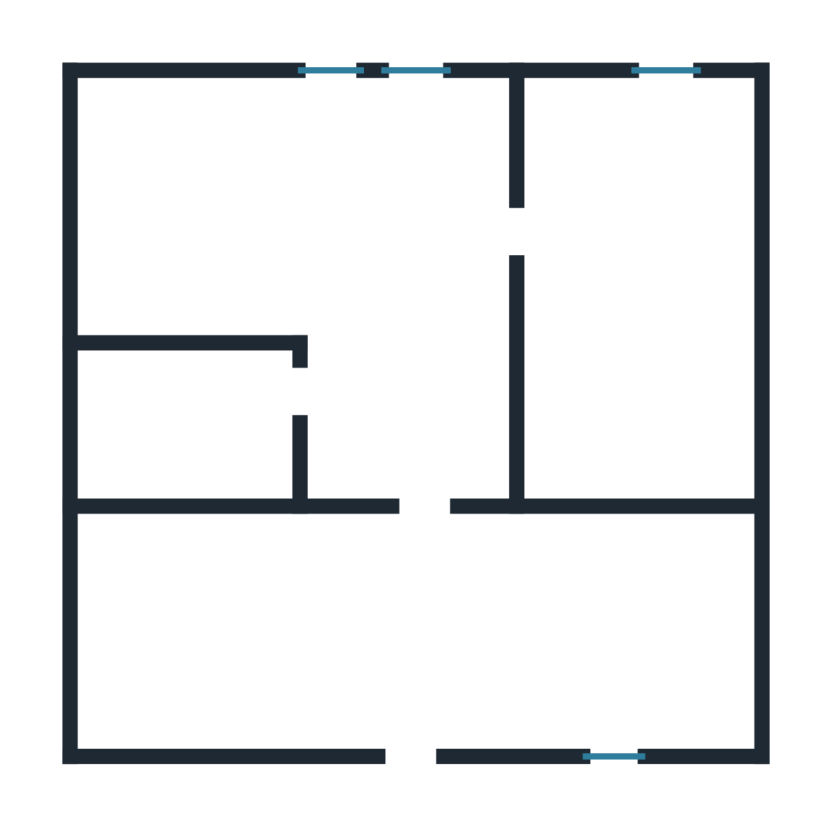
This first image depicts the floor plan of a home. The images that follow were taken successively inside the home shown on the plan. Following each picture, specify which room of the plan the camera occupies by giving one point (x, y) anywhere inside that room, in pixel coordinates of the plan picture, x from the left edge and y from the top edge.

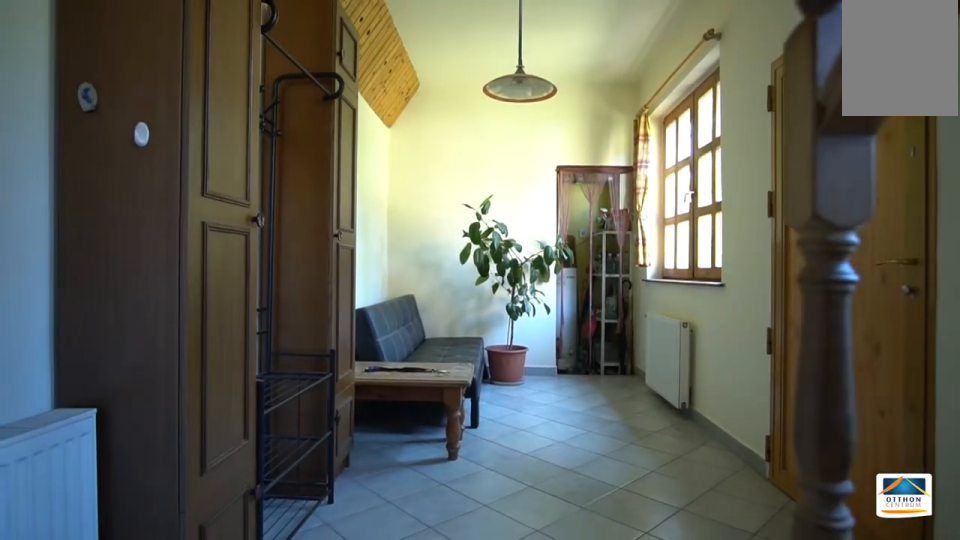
(433, 638)
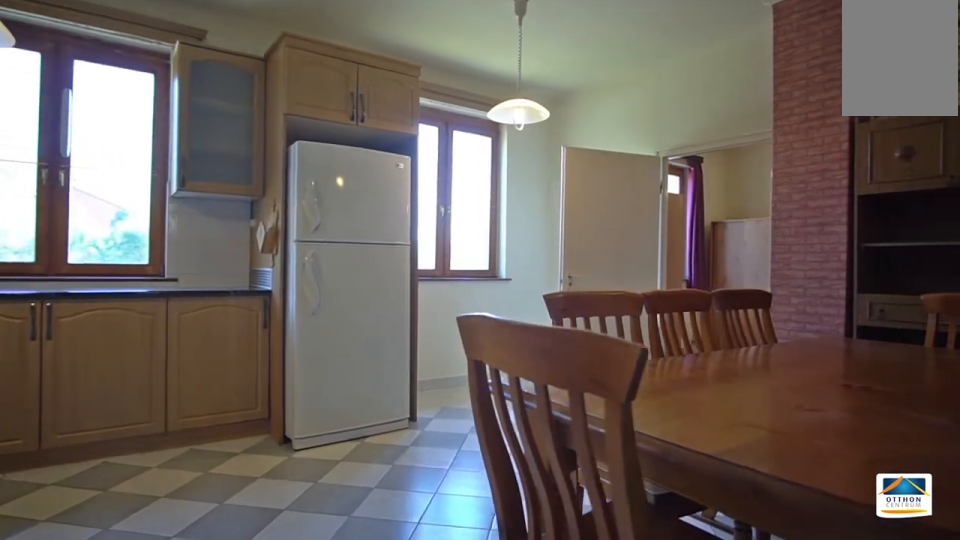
(433, 221)
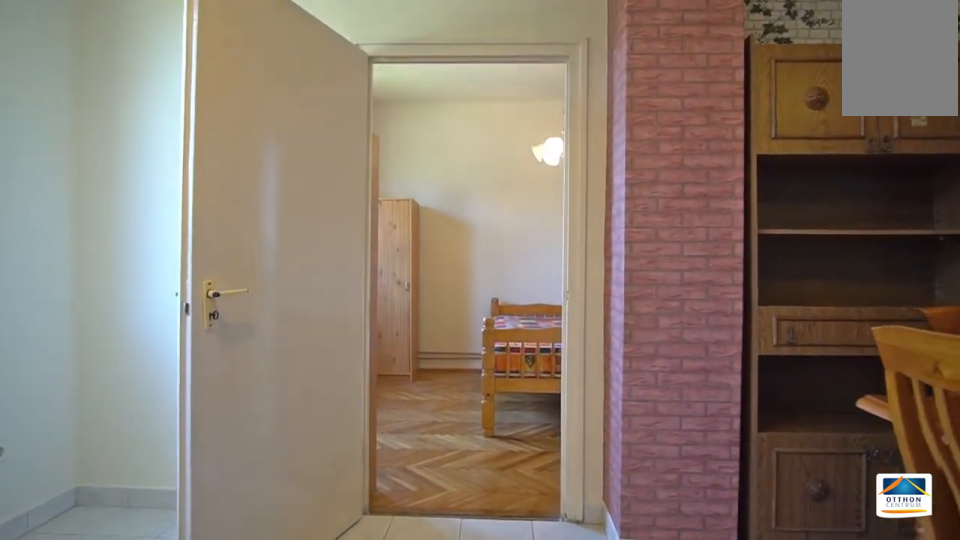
(436, 220)
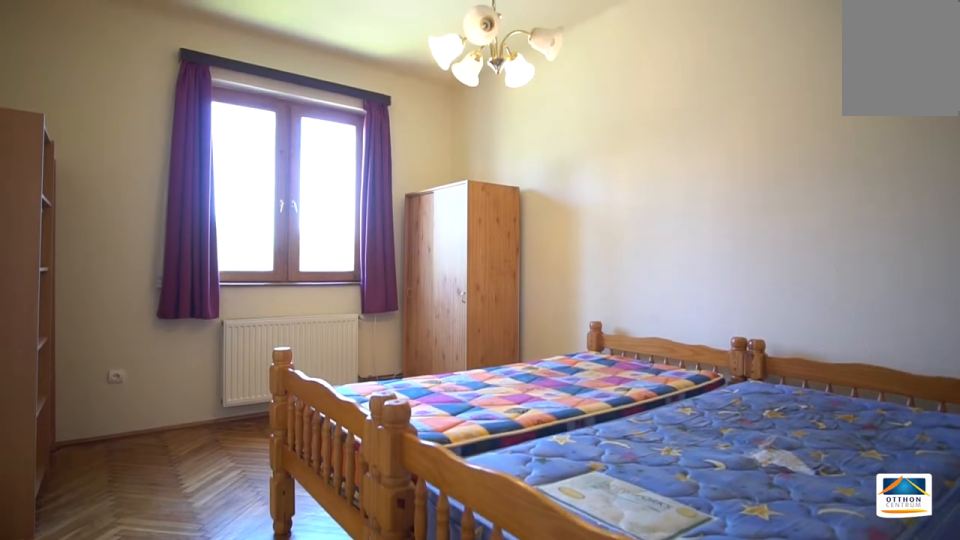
(643, 287)
